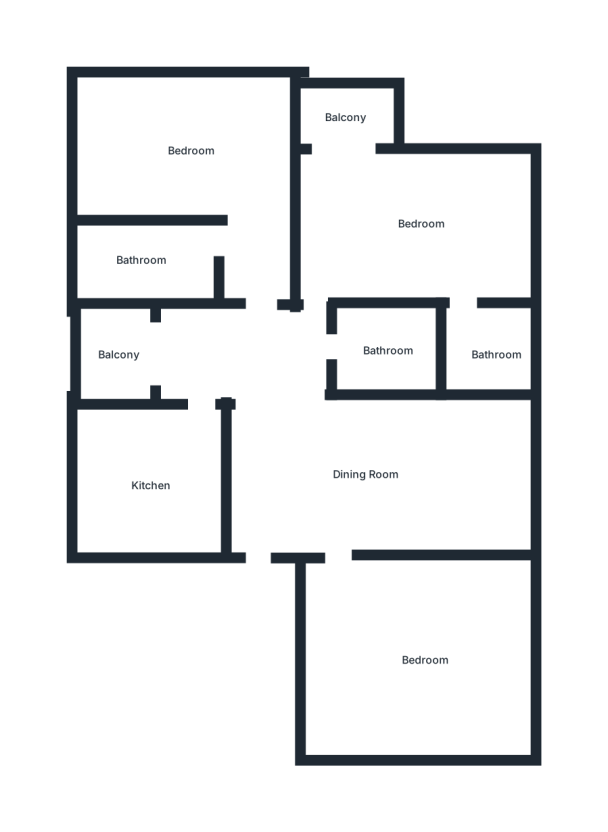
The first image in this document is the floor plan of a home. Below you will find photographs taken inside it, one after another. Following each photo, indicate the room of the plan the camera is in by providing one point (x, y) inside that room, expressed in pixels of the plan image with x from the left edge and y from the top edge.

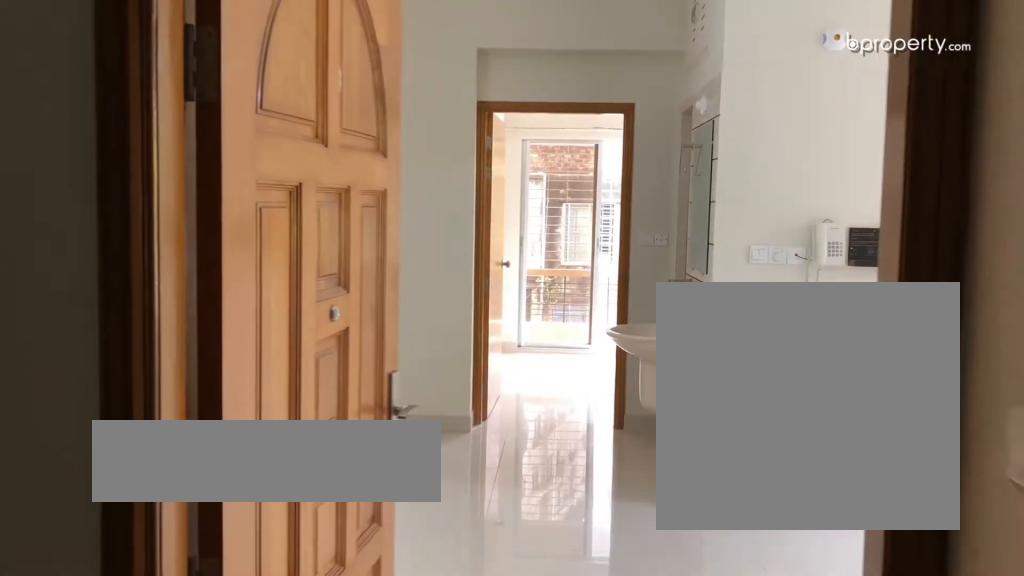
(367, 471)
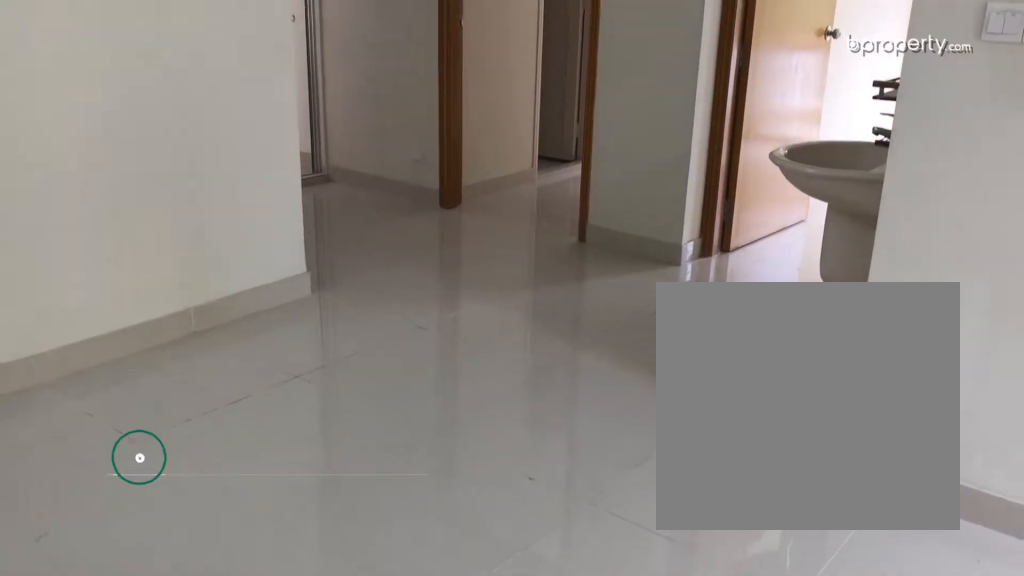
(367, 470)
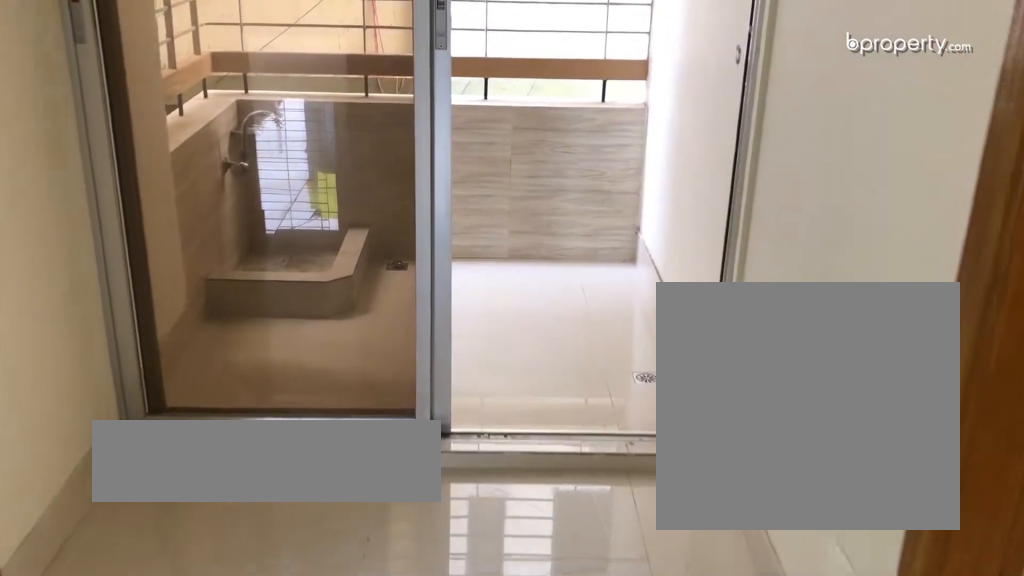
(121, 356)
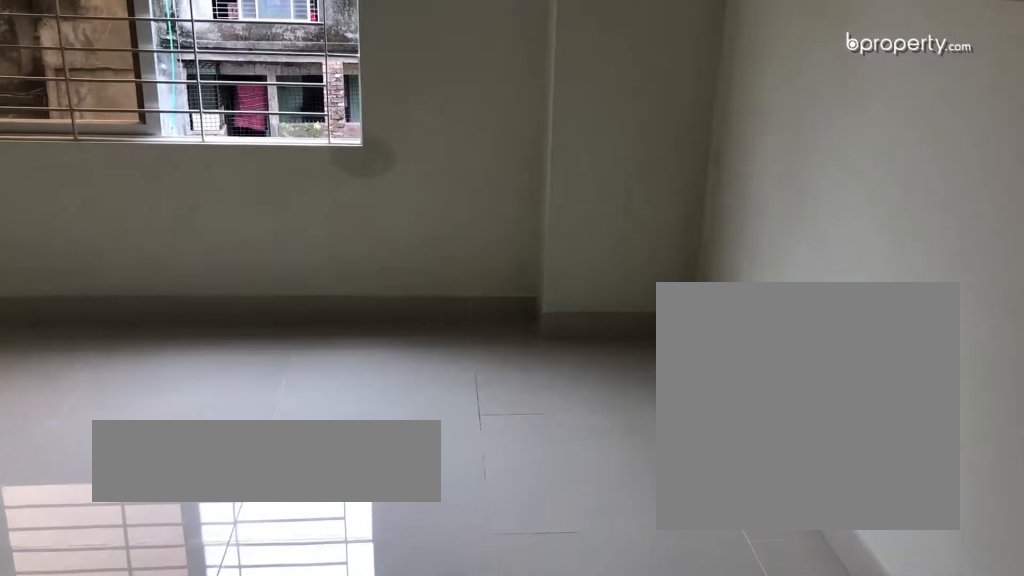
(192, 151)
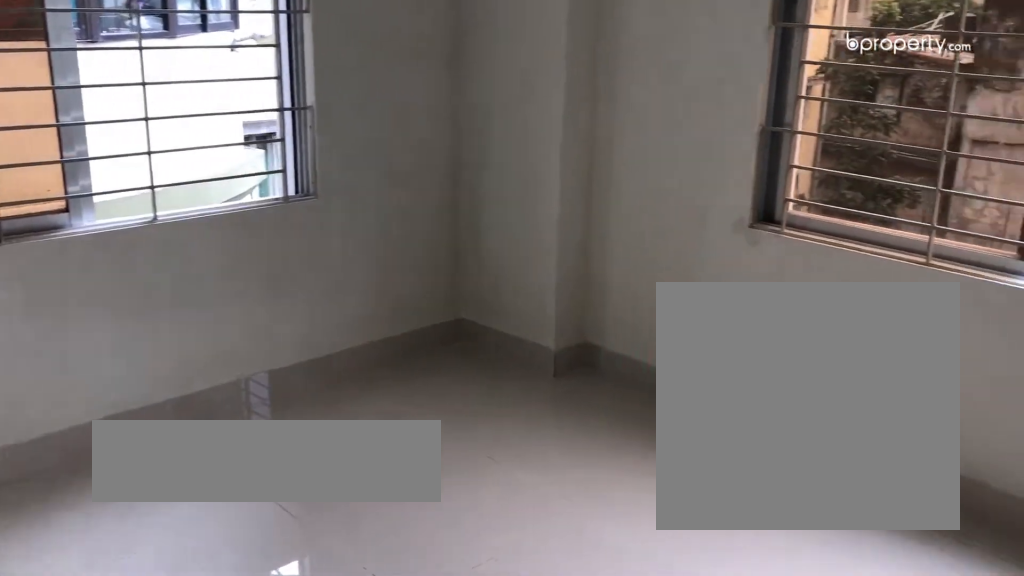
(192, 151)
